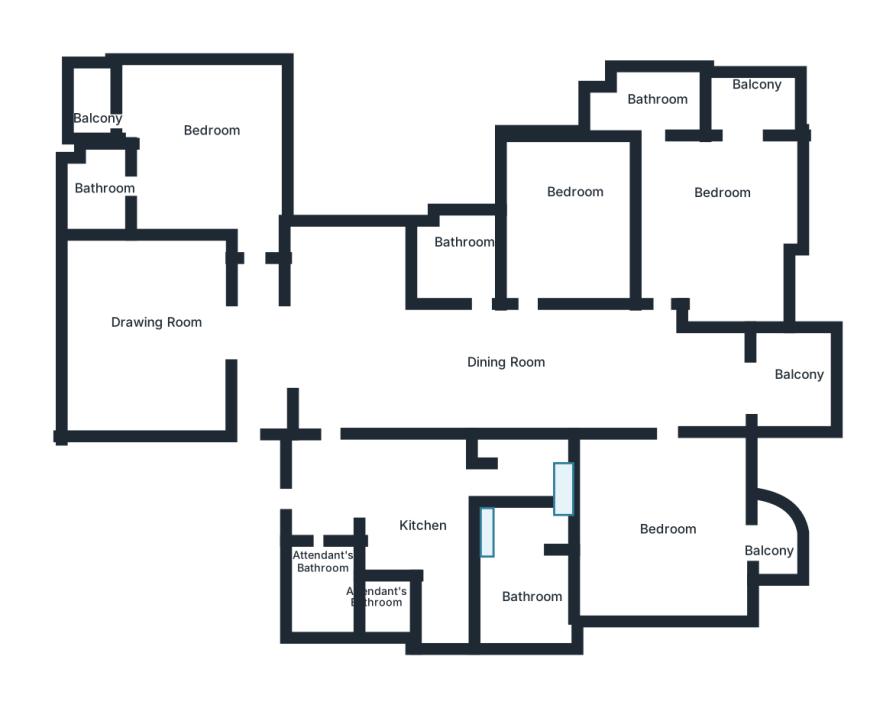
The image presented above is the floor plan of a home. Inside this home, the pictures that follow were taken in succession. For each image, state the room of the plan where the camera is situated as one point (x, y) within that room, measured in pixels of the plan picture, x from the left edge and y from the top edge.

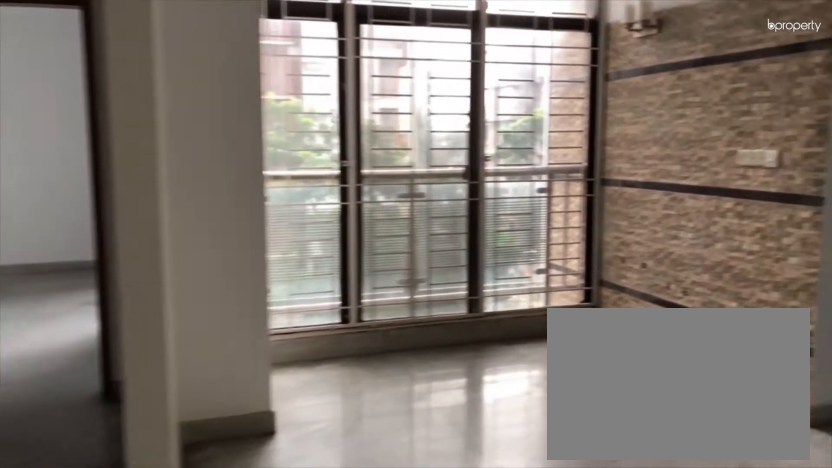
(401, 357)
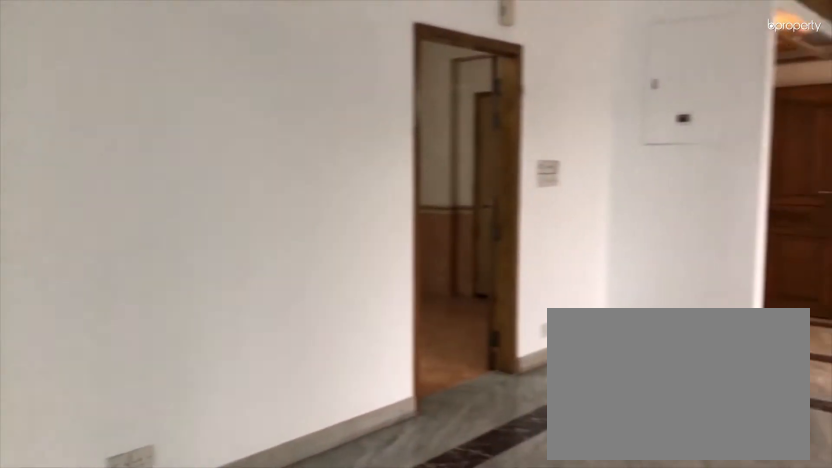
(401, 357)
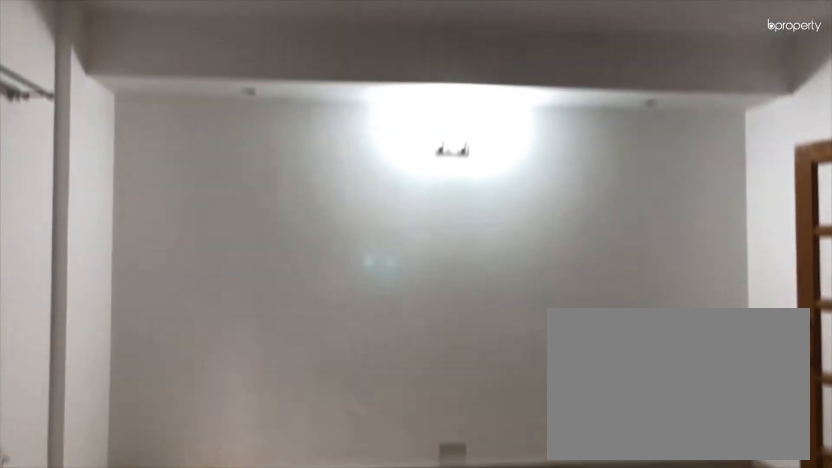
(139, 332)
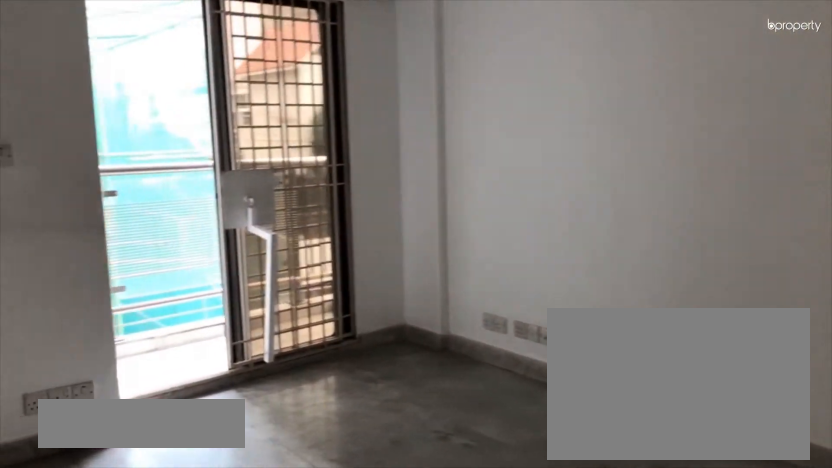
(188, 149)
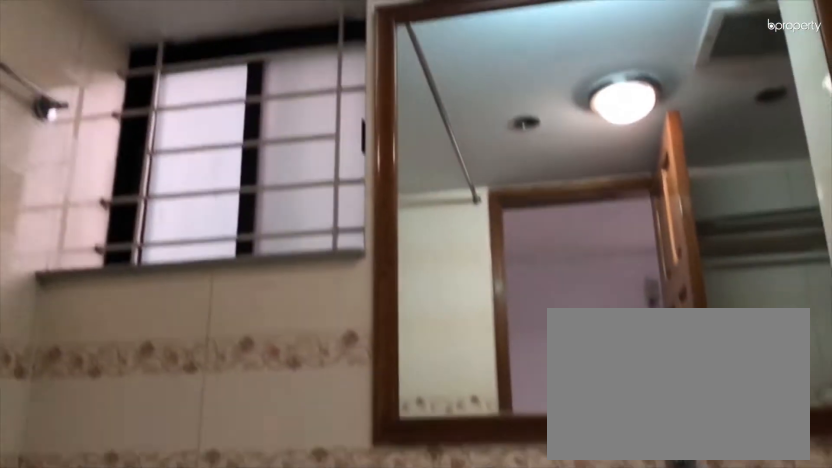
(109, 189)
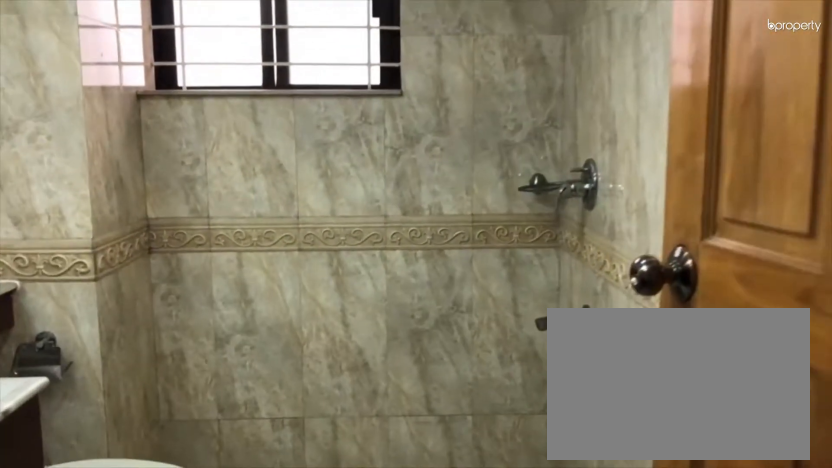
(461, 253)
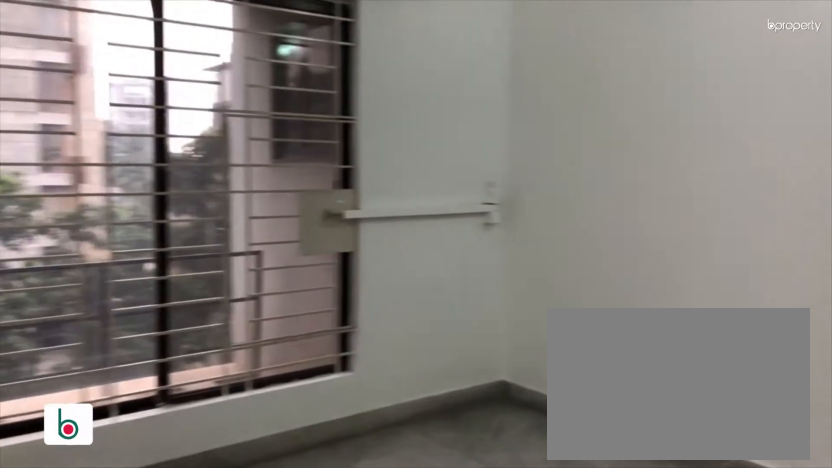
(576, 217)
